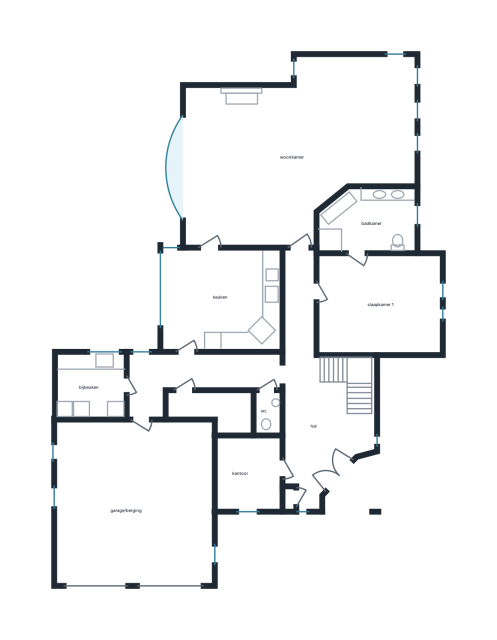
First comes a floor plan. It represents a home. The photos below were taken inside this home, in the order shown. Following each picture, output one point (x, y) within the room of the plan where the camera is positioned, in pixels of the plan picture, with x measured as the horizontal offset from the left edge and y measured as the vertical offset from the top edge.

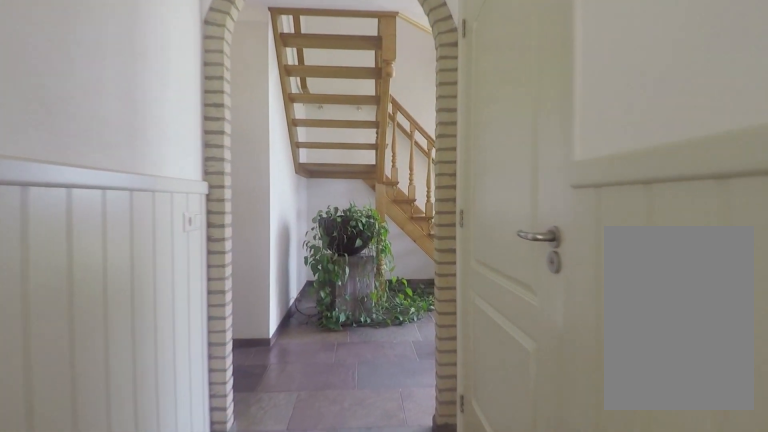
(192, 376)
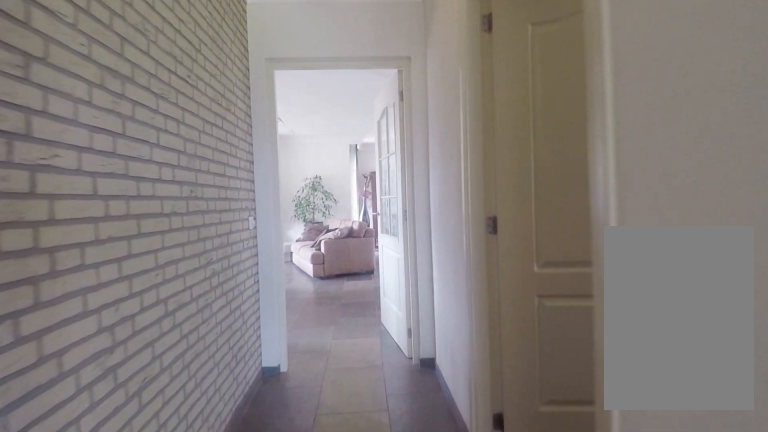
(313, 396)
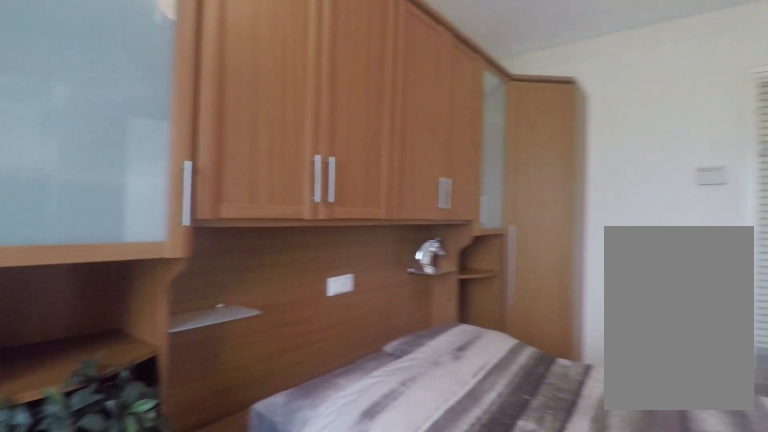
(377, 304)
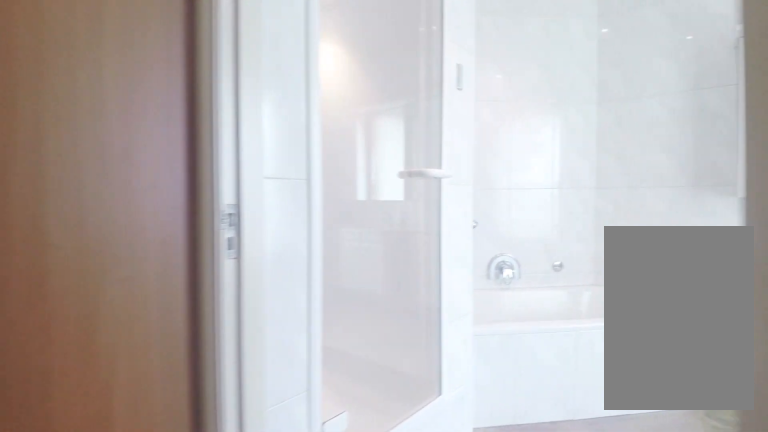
(377, 304)
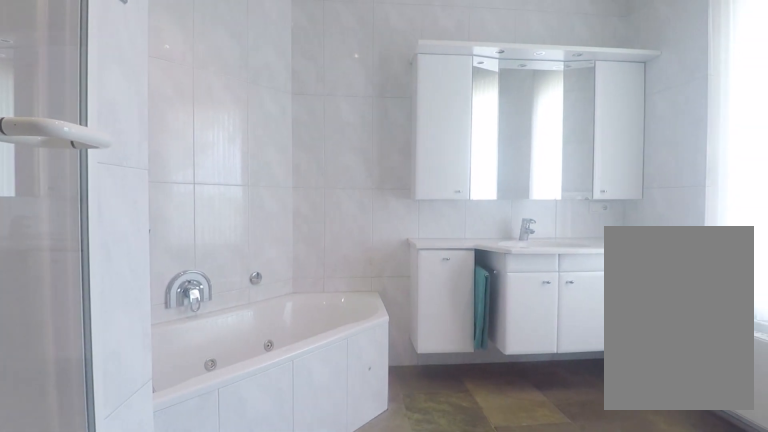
(368, 220)
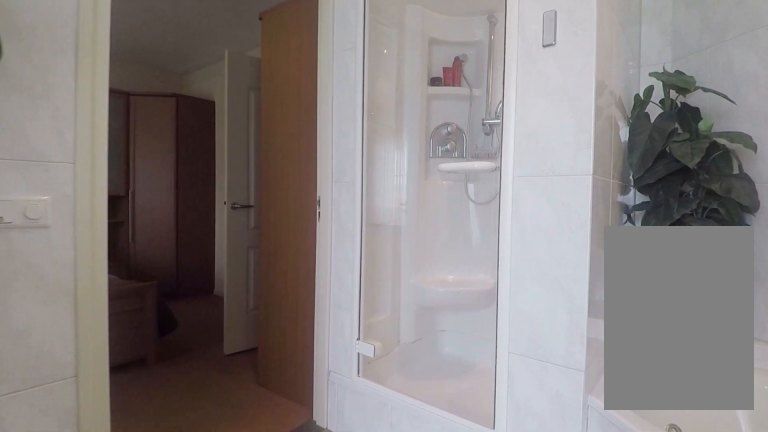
(368, 220)
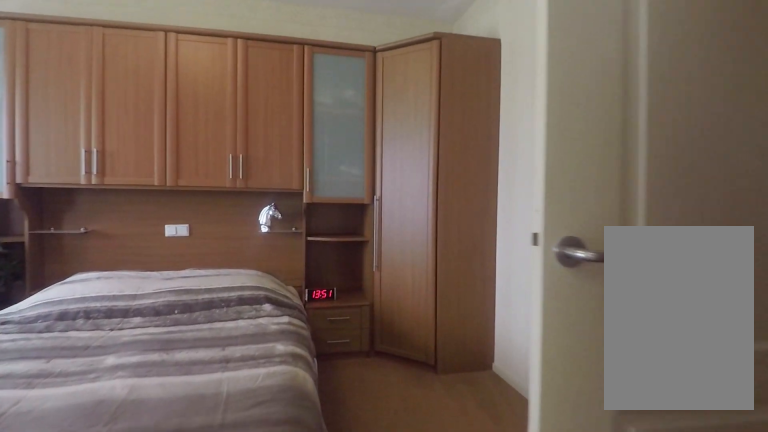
(377, 303)
